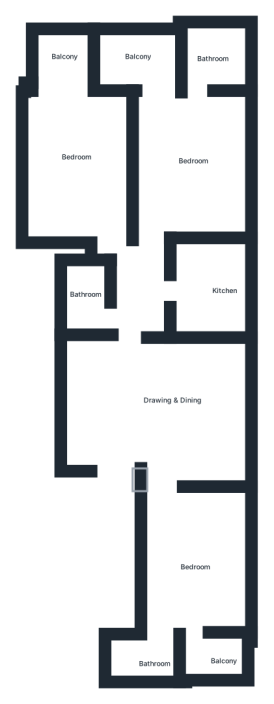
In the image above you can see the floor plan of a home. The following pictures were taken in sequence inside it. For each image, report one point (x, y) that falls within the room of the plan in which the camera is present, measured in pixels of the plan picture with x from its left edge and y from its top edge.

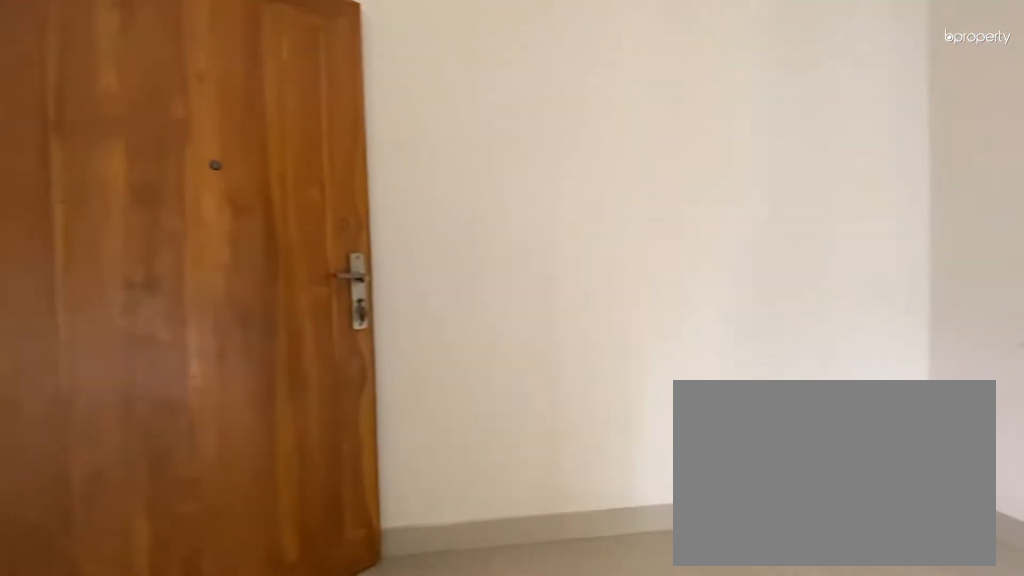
(161, 387)
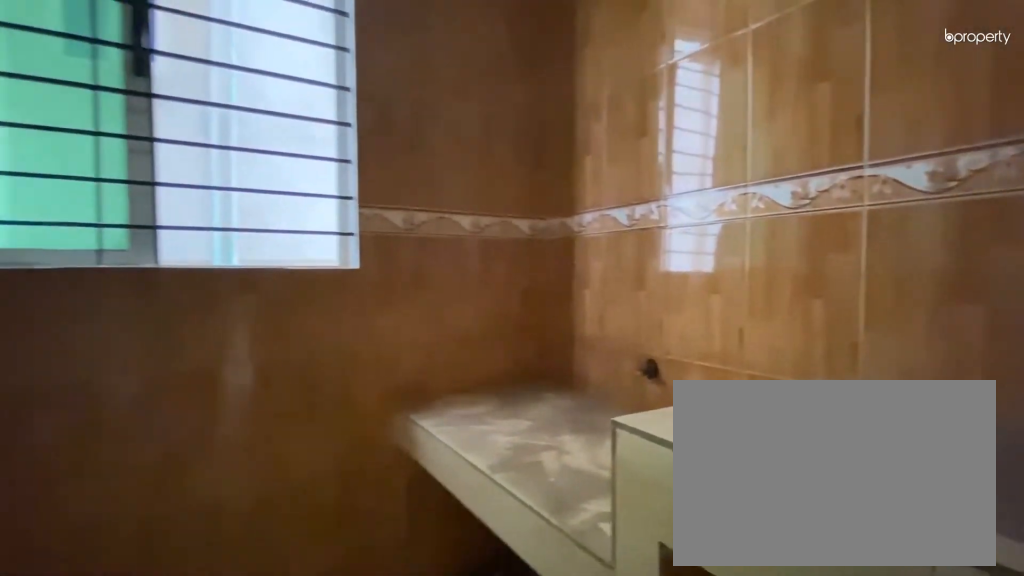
(219, 286)
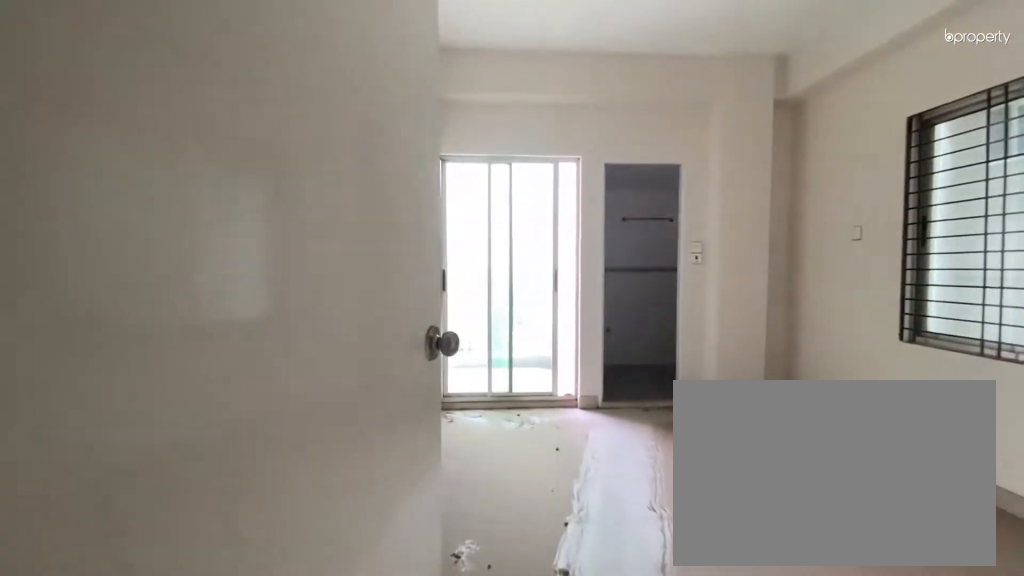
(155, 247)
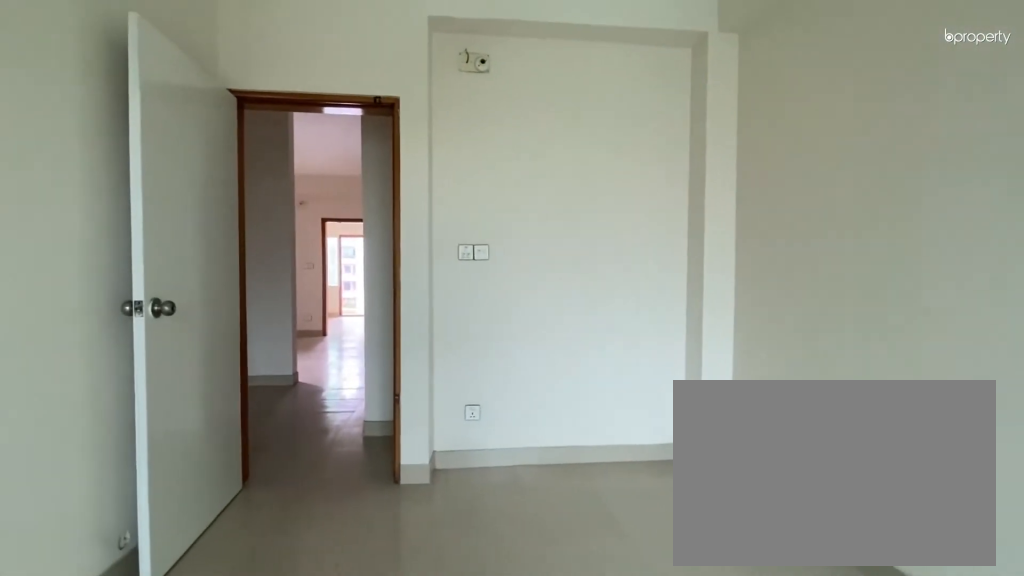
(75, 160)
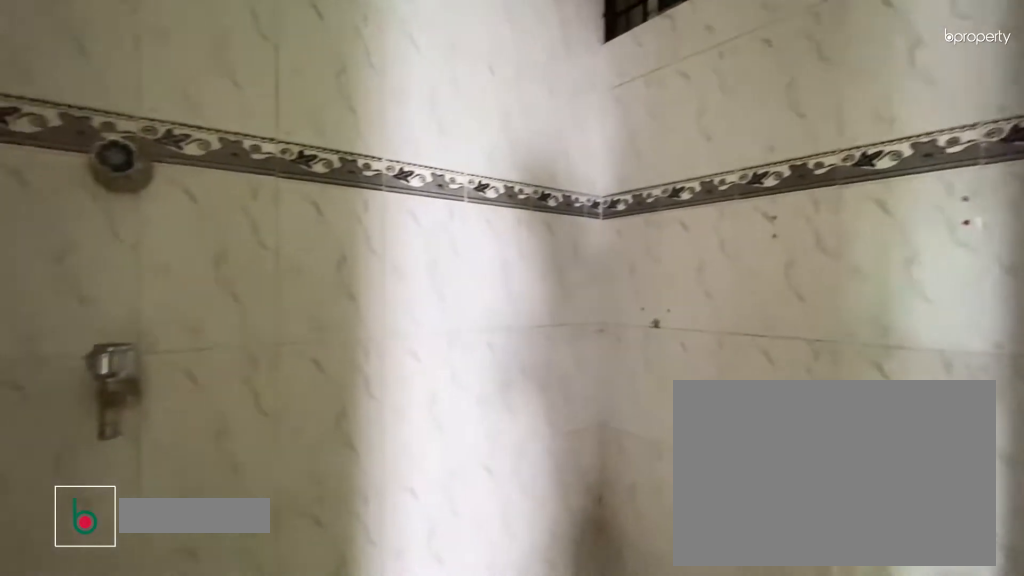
(85, 283)
